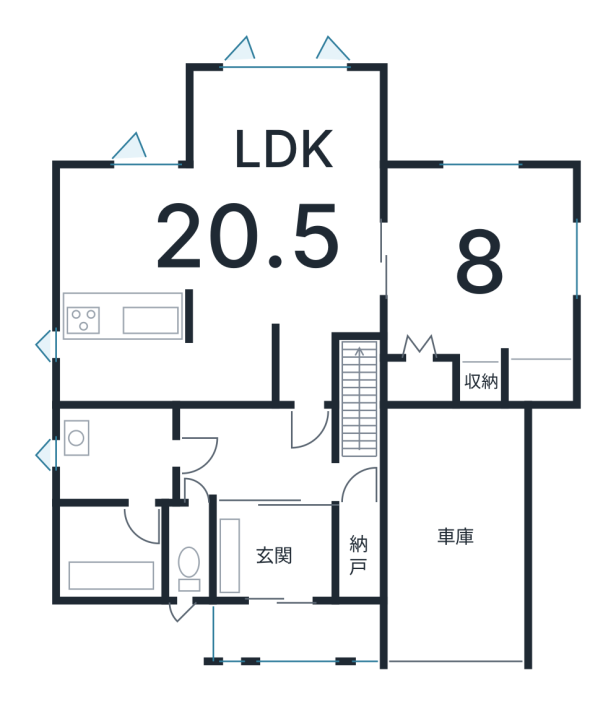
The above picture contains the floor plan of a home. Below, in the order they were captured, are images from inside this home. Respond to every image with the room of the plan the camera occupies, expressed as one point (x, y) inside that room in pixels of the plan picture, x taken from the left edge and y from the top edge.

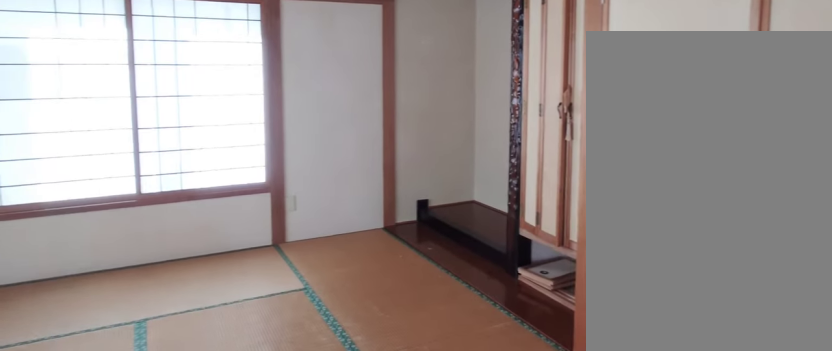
(483, 263)
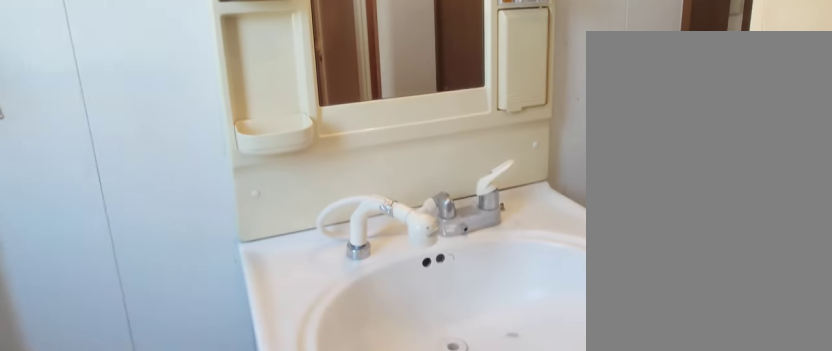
(118, 451)
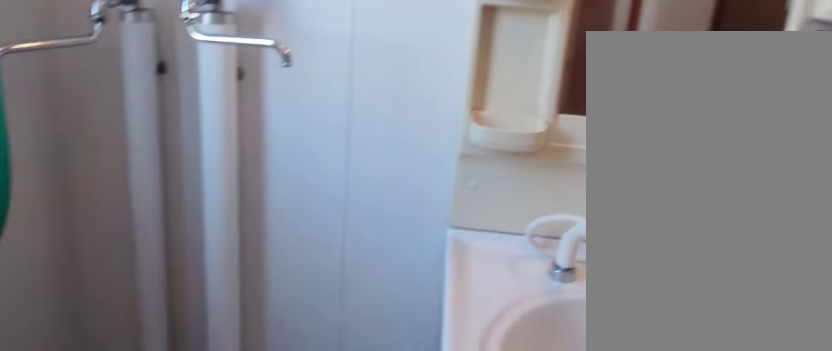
(118, 451)
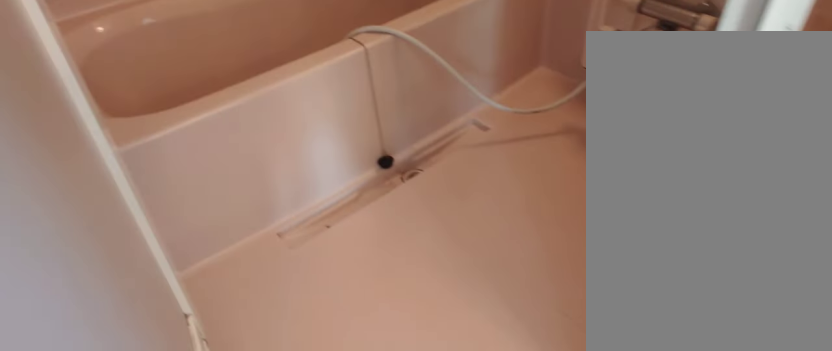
(103, 553)
